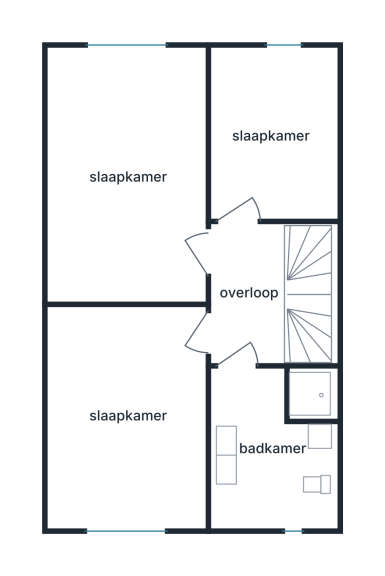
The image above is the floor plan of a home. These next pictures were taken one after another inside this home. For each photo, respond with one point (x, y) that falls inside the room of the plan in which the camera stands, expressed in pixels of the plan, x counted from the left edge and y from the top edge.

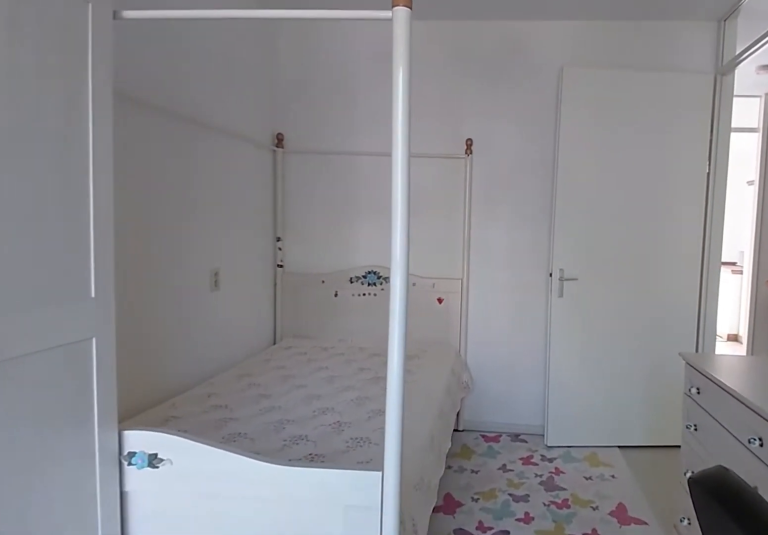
(128, 443)
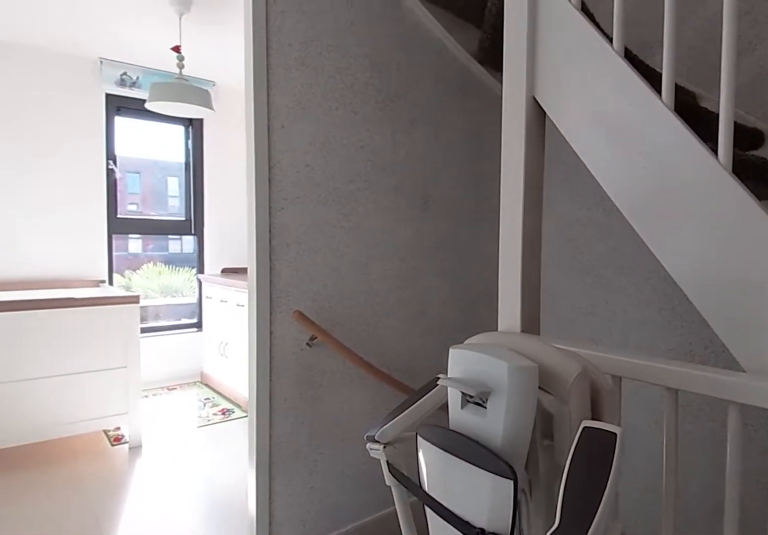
(272, 292)
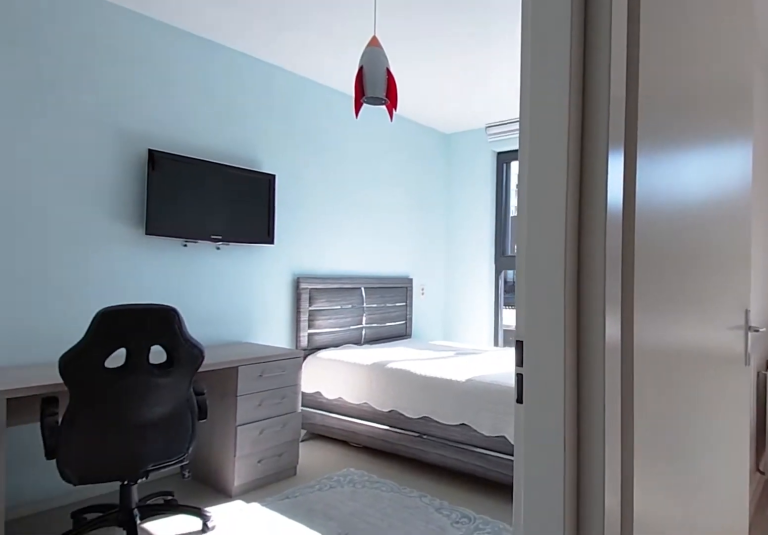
(272, 292)
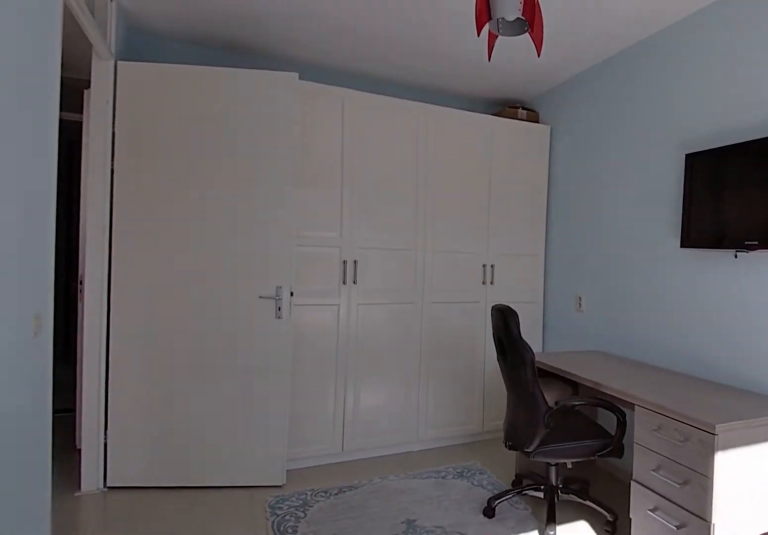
(55, 178)
